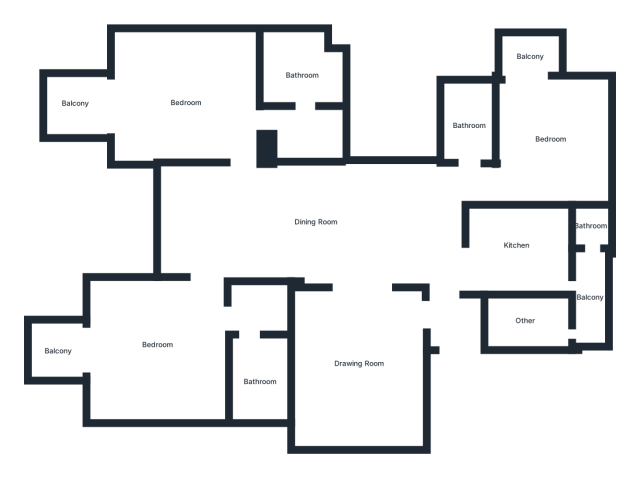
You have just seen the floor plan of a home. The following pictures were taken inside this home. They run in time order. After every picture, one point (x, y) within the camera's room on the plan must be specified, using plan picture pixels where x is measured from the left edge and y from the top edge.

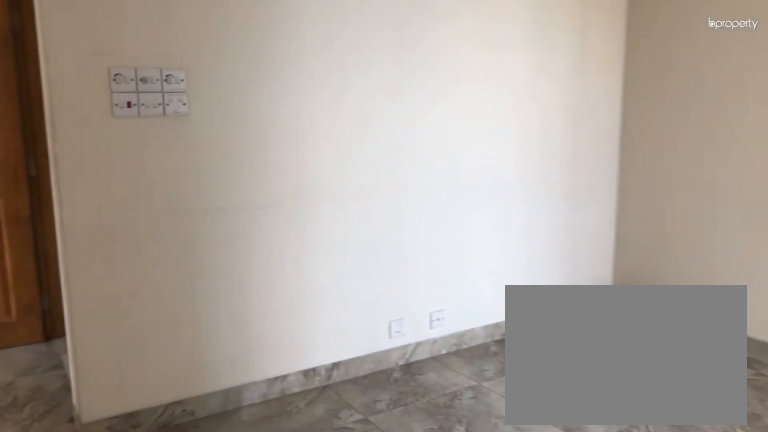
(357, 365)
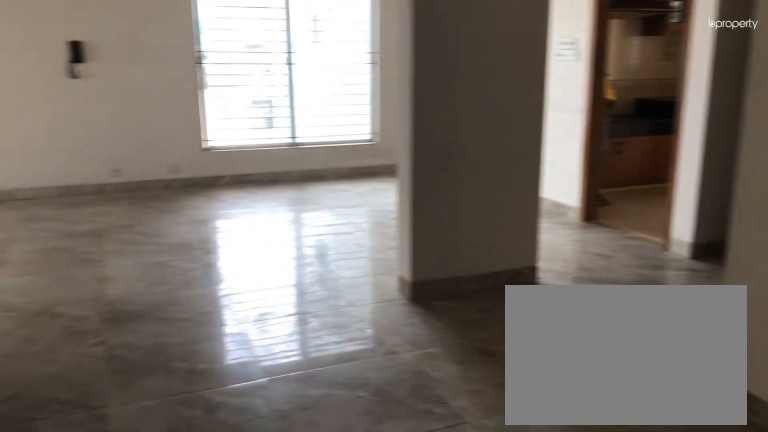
(357, 365)
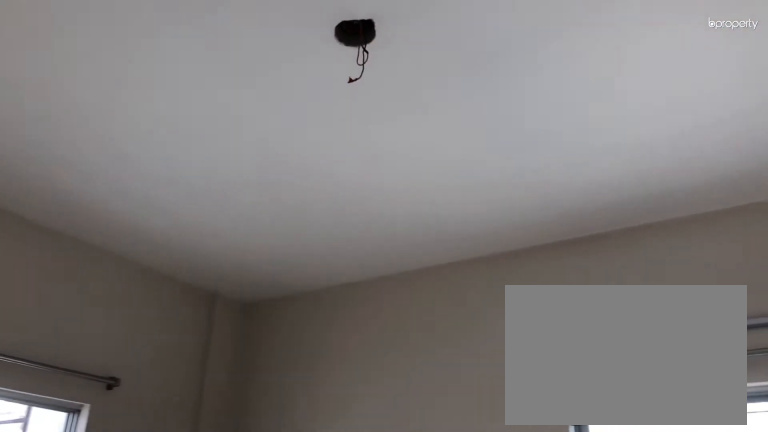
(185, 103)
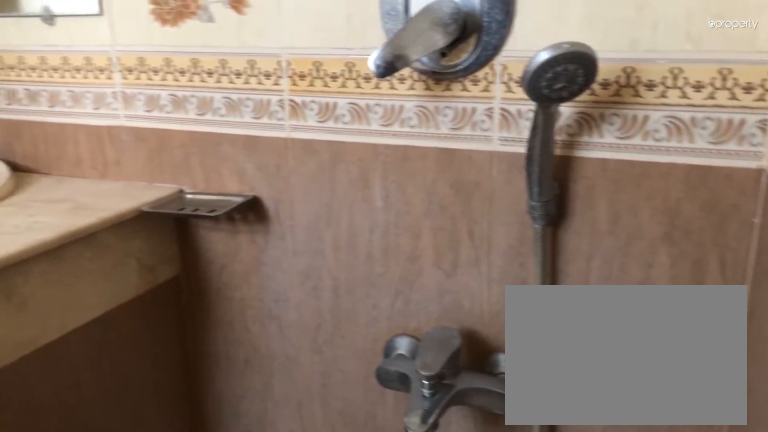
(301, 75)
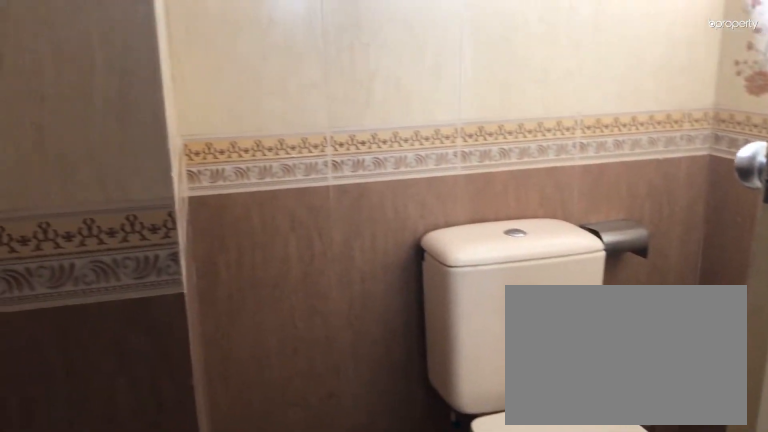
(301, 75)
